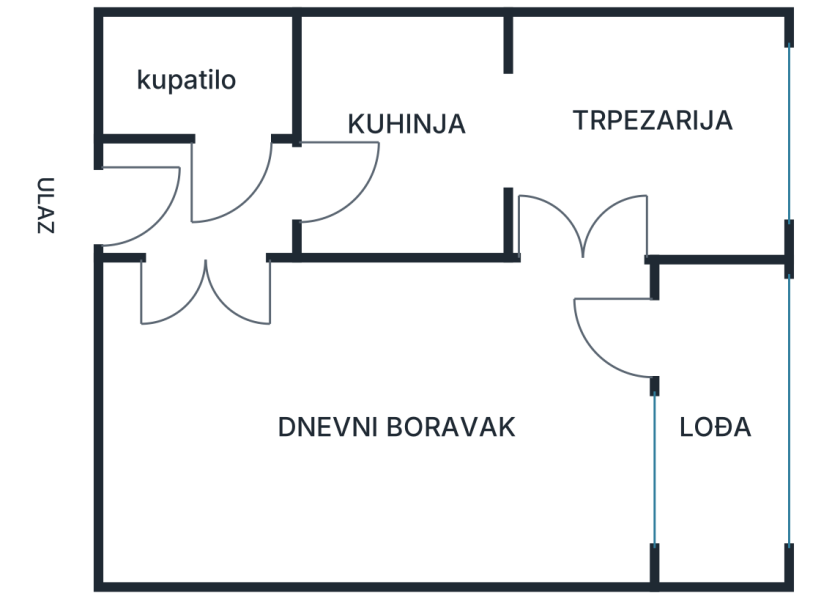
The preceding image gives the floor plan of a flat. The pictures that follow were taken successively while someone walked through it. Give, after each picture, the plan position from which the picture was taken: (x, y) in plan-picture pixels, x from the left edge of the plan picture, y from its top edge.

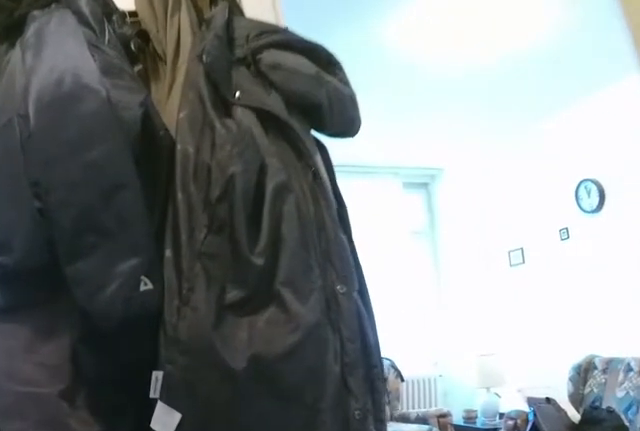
(141, 195)
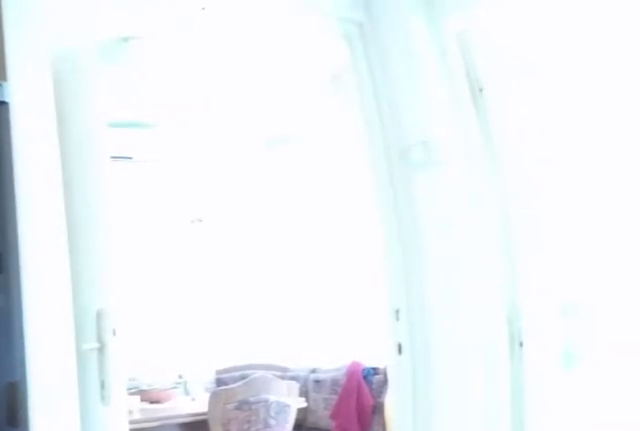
(530, 385)
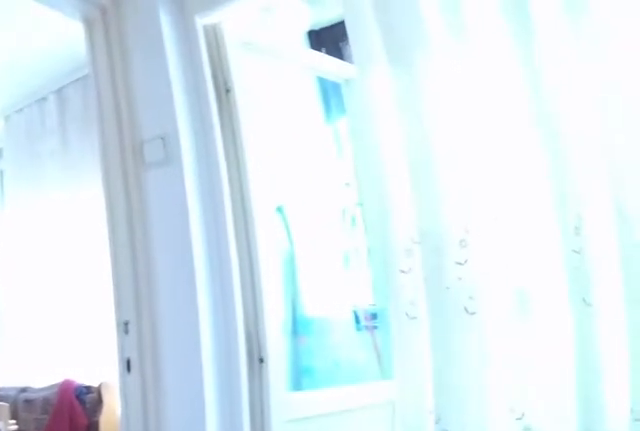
(543, 369)
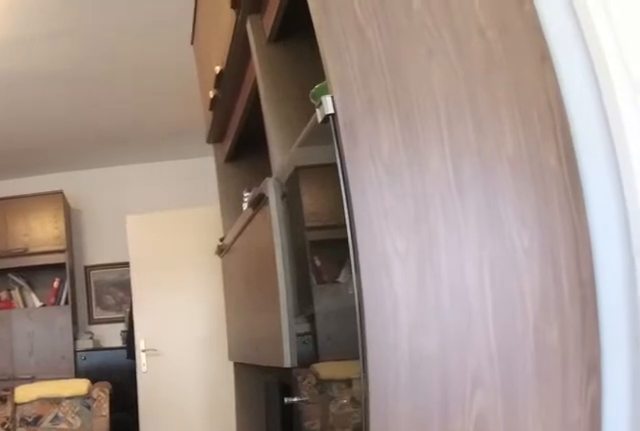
(639, 315)
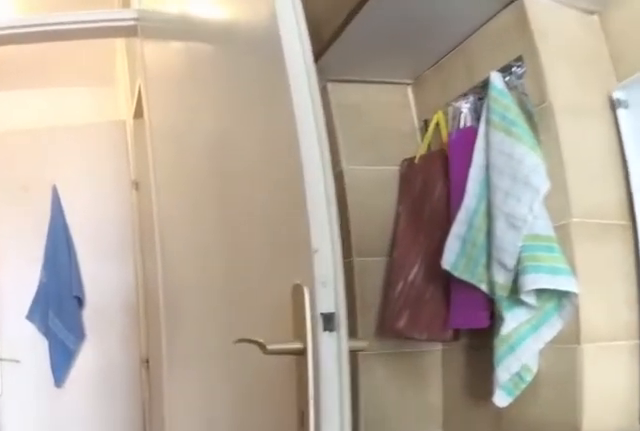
(456, 149)
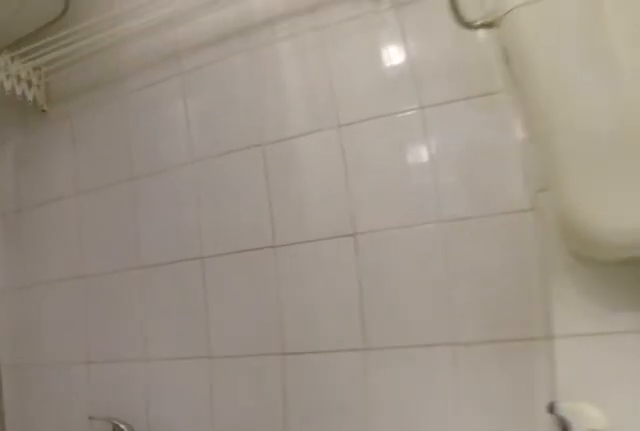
(212, 120)
